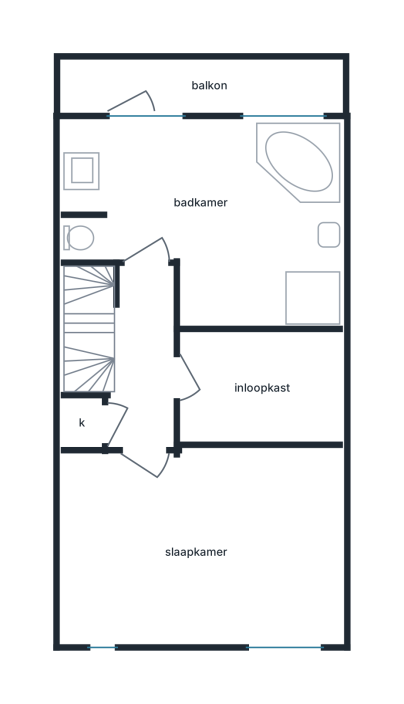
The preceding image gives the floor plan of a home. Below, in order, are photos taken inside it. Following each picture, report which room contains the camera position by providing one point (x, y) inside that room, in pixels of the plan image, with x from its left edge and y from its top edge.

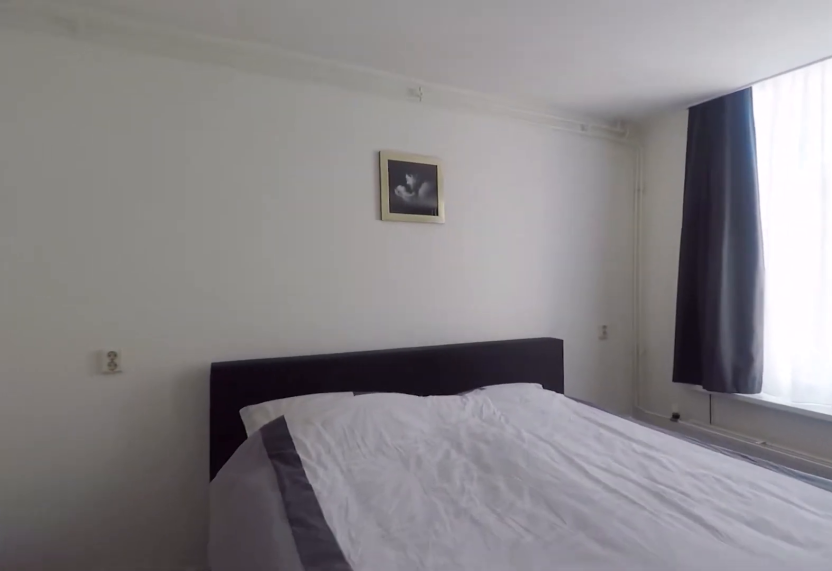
(202, 546)
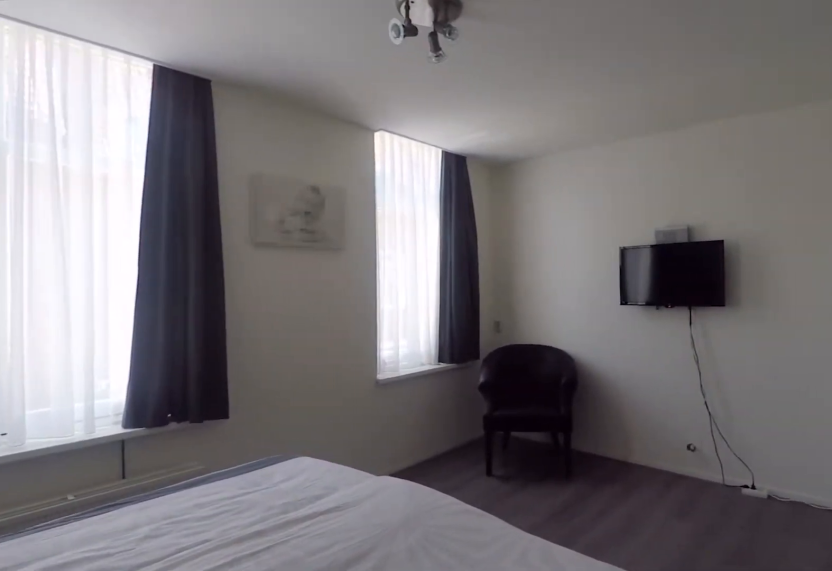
(202, 546)
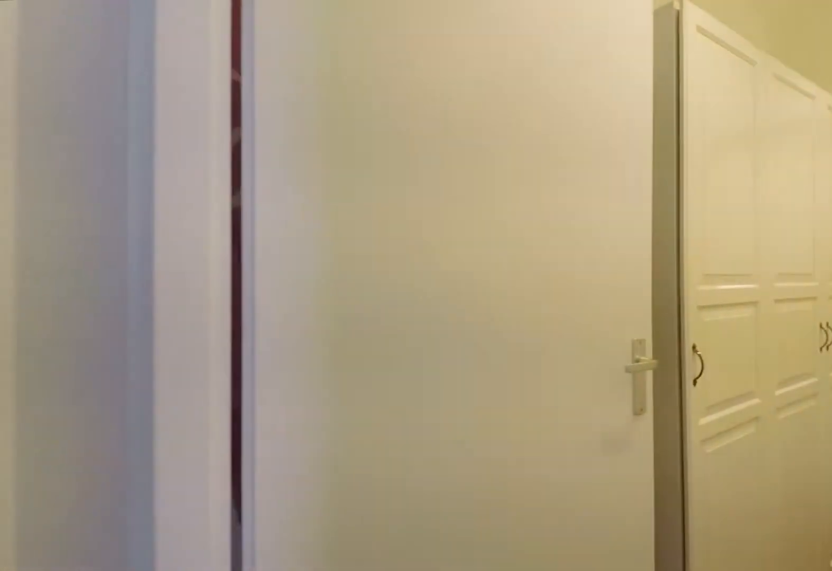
(144, 361)
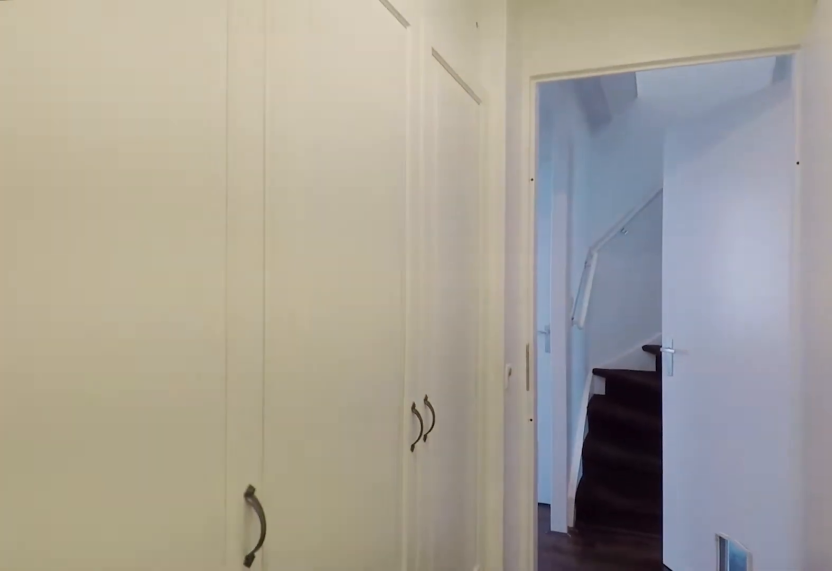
(259, 388)
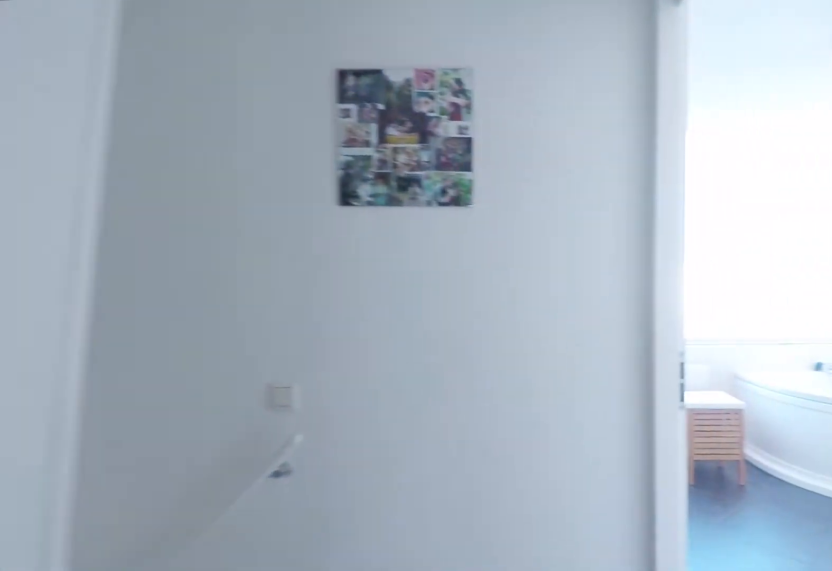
(144, 361)
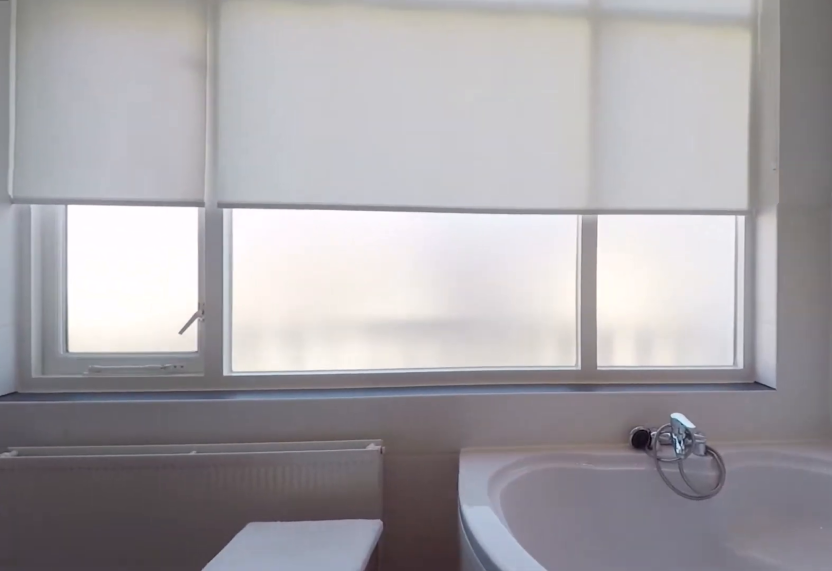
(214, 213)
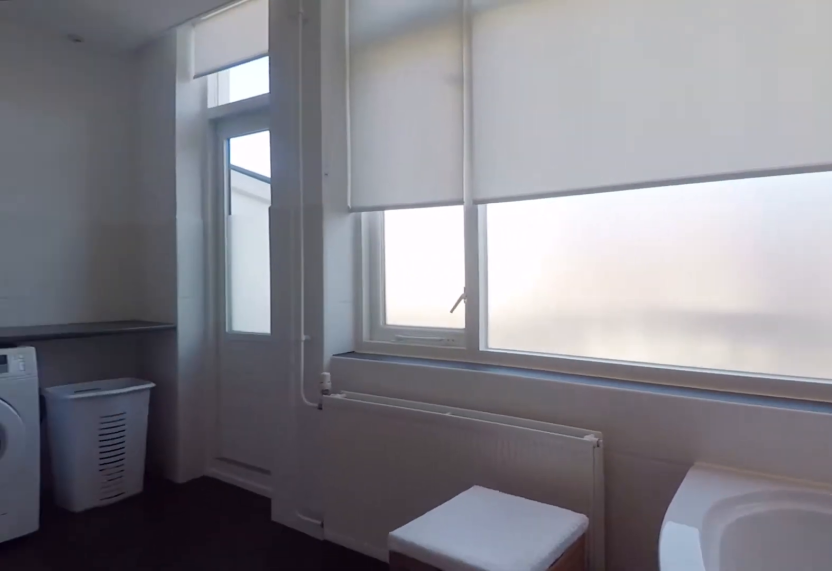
(214, 213)
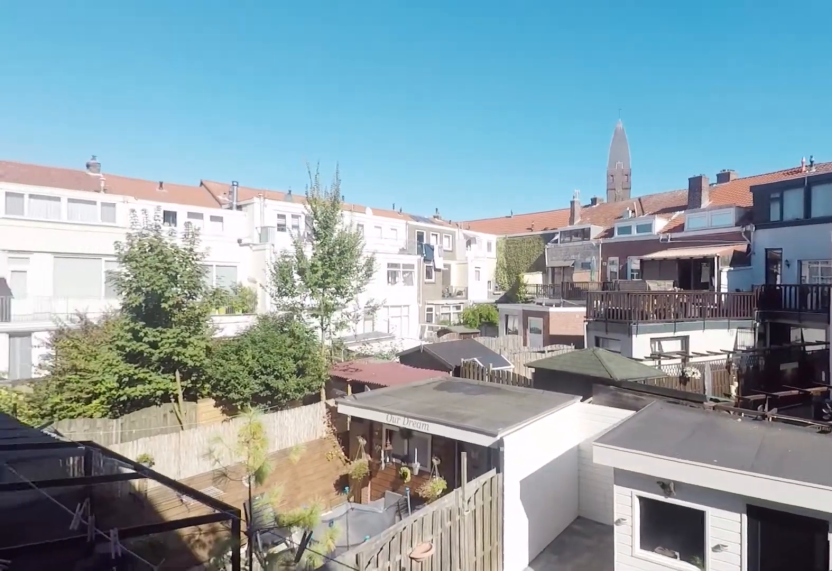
(201, 83)
